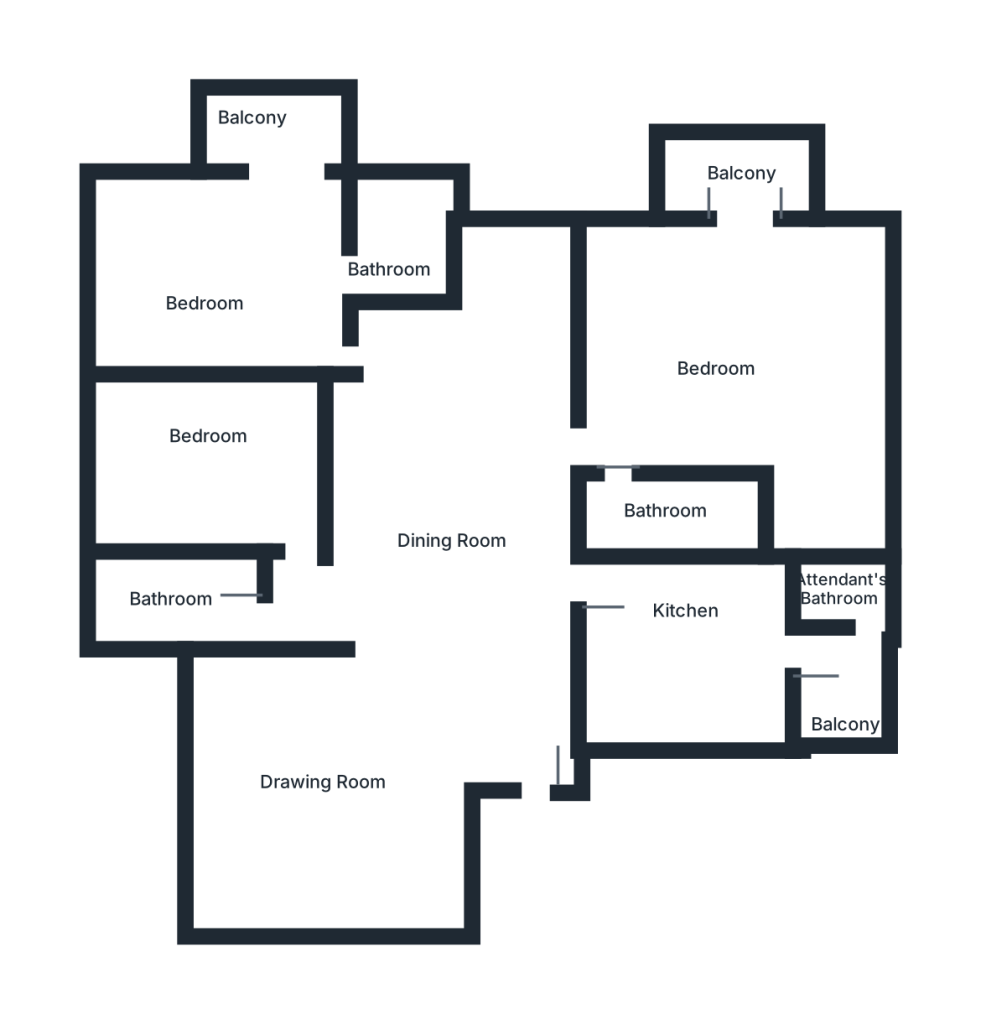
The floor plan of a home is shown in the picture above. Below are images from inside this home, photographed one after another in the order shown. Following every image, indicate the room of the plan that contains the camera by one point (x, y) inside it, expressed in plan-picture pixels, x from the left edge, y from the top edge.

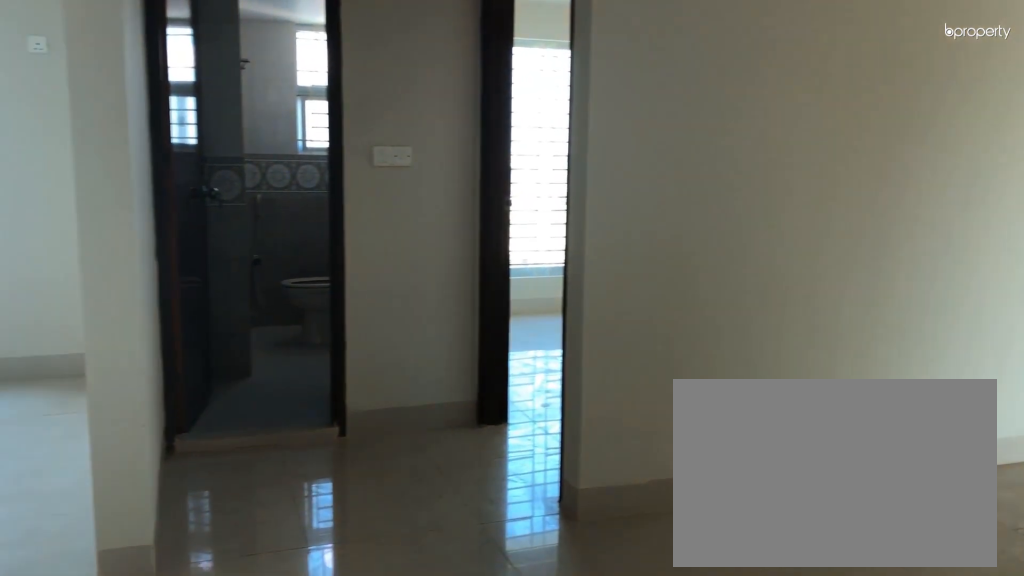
(430, 674)
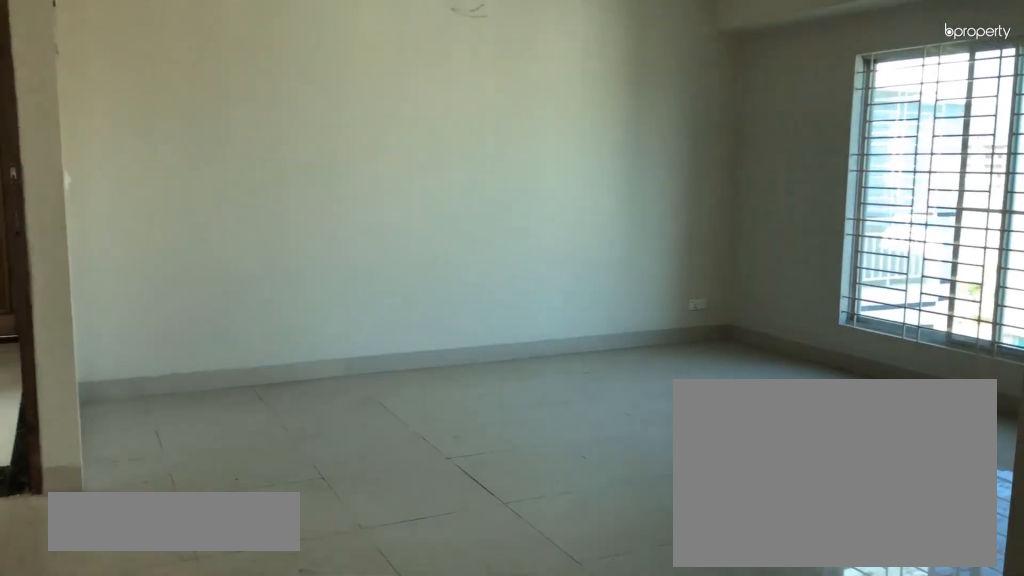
(430, 674)
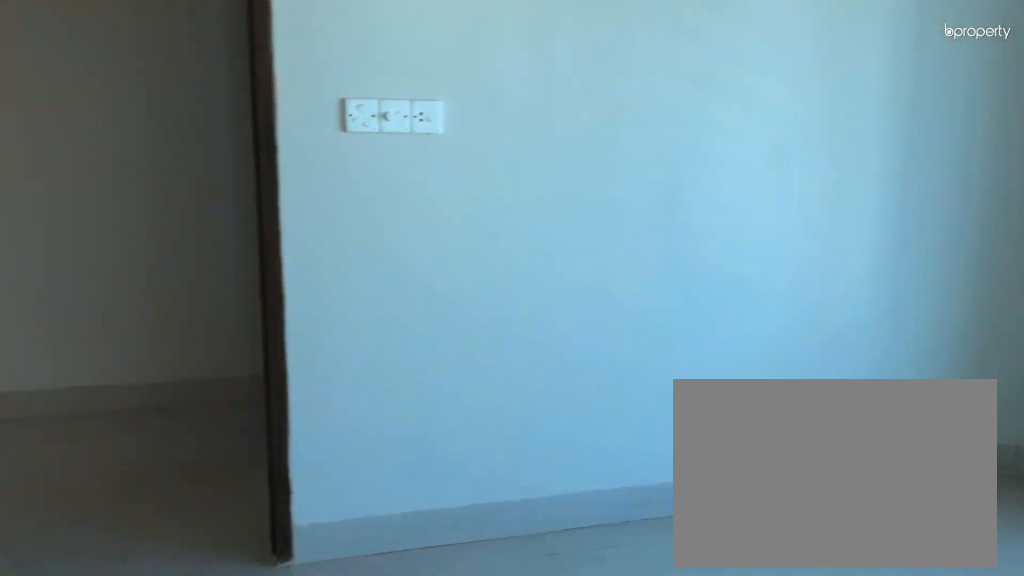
(222, 460)
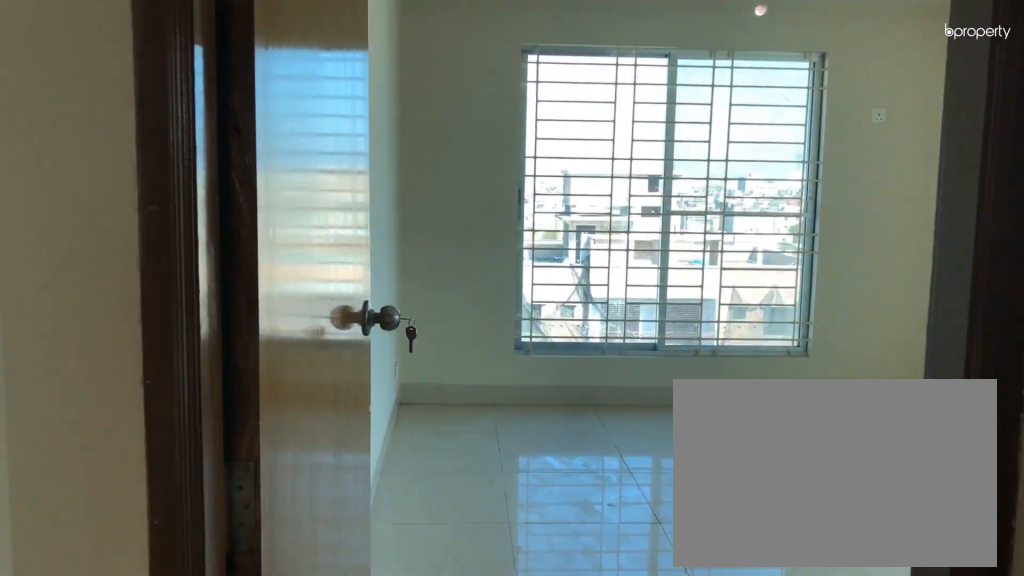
(411, 368)
